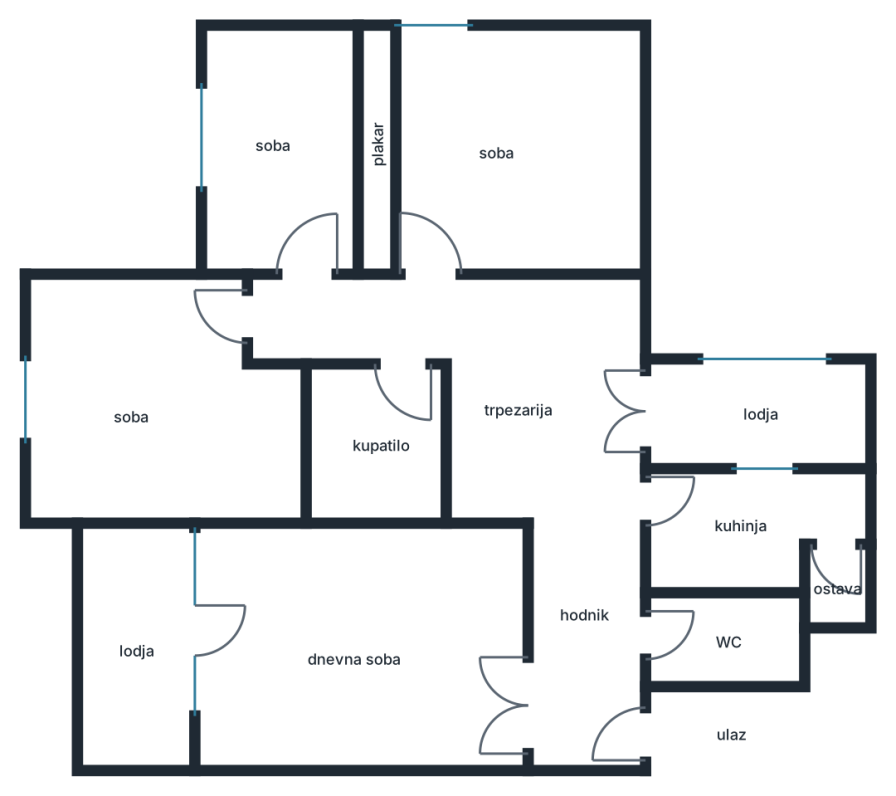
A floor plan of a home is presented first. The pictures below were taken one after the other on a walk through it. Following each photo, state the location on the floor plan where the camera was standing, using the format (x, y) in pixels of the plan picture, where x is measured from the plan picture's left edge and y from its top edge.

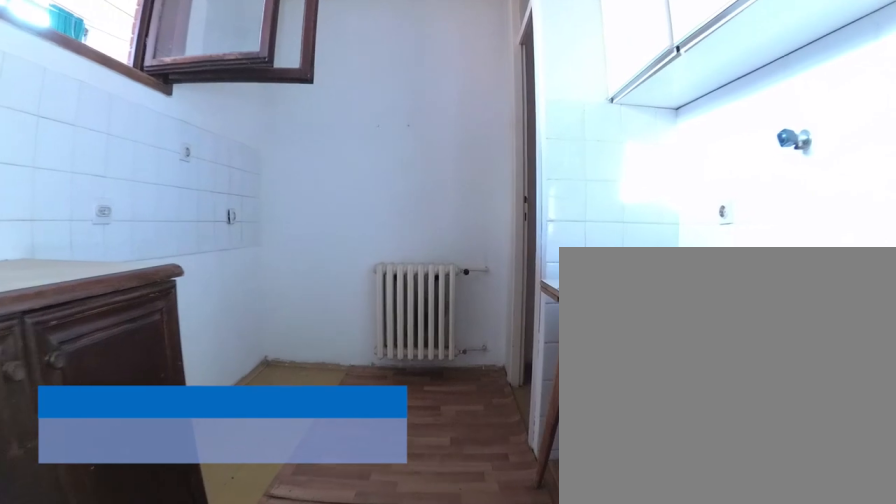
(687, 504)
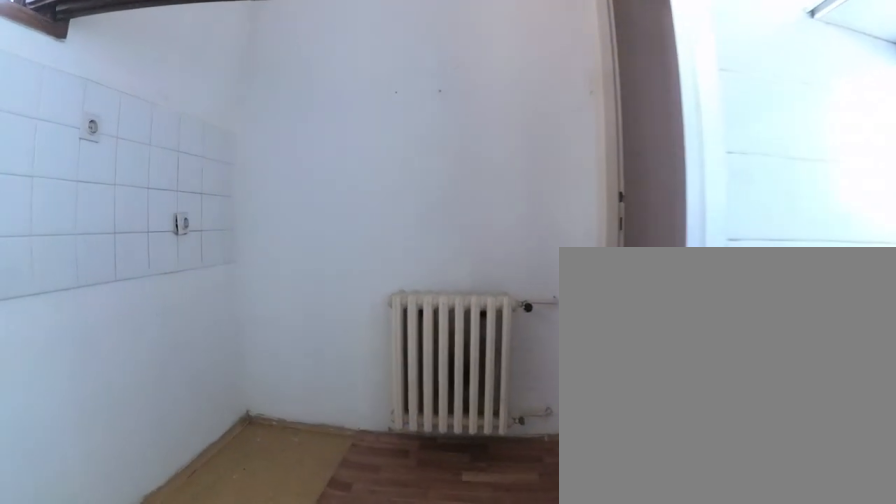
(745, 502)
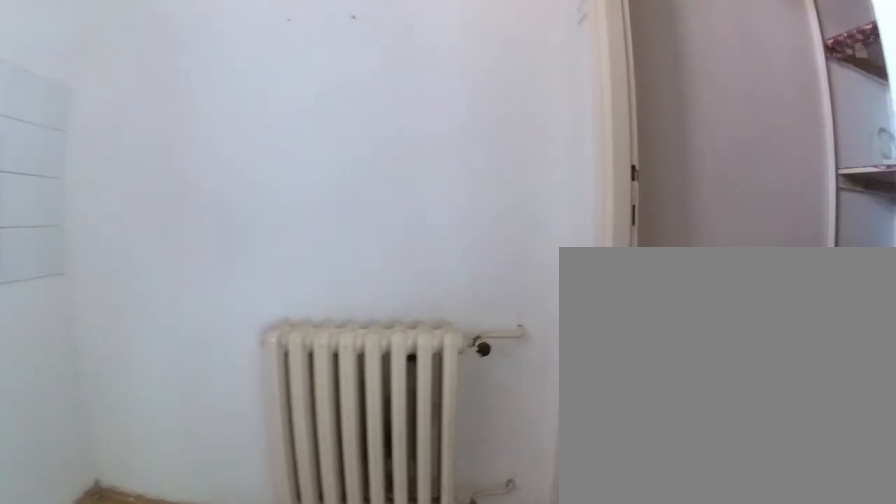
(789, 504)
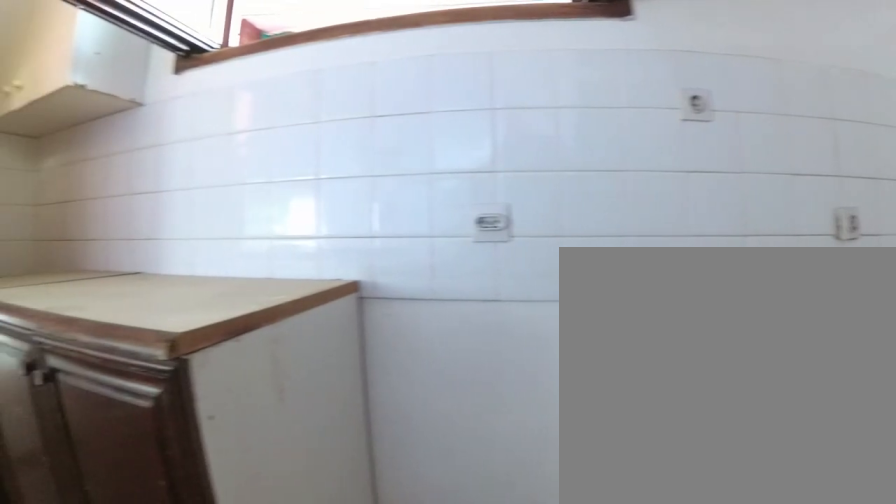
(834, 535)
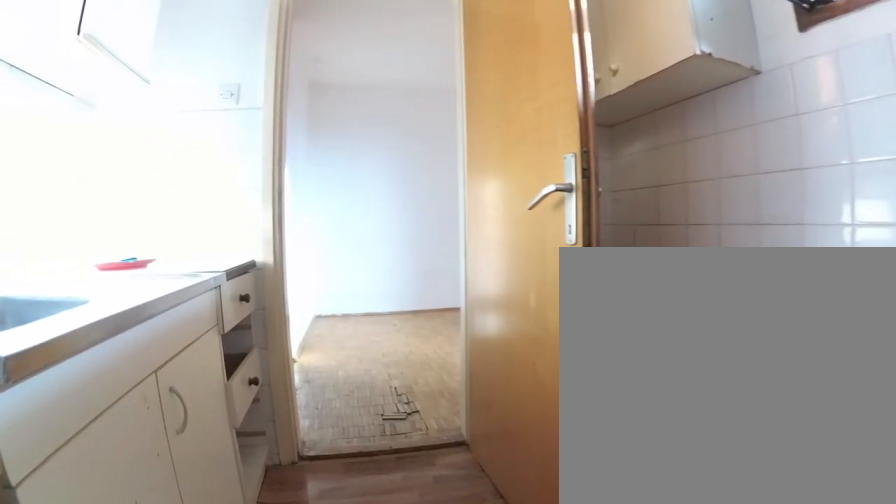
(825, 530)
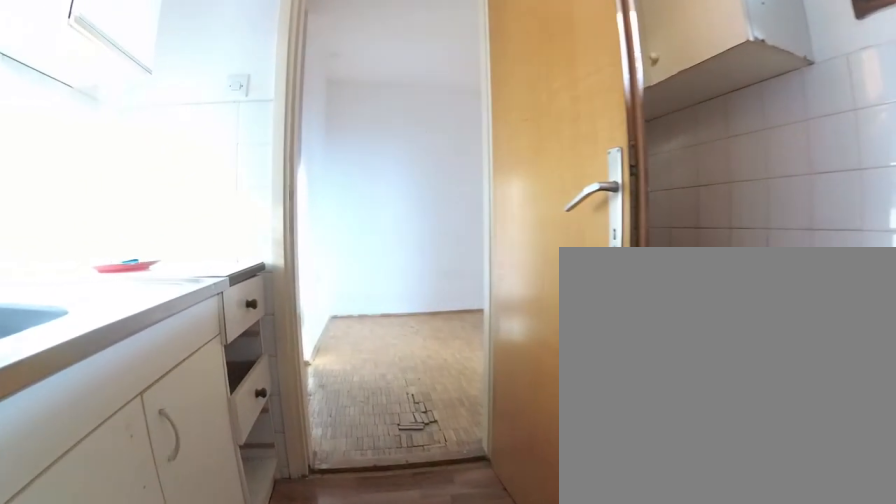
(810, 530)
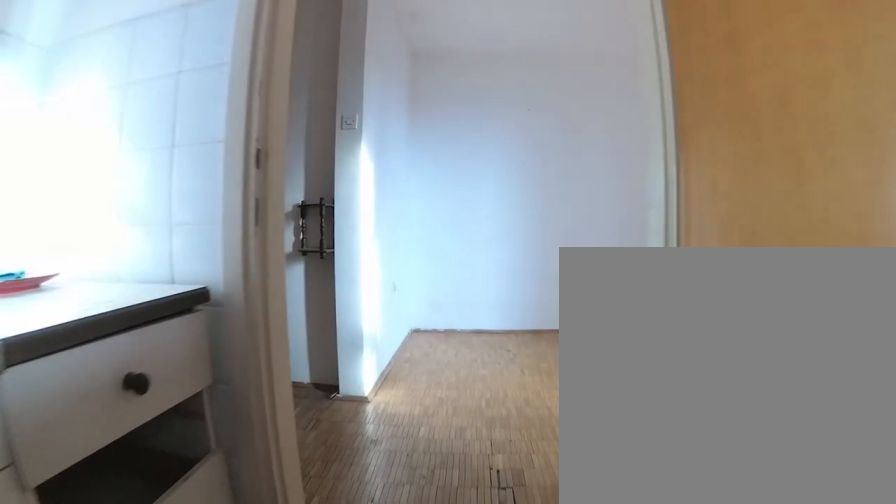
(734, 533)
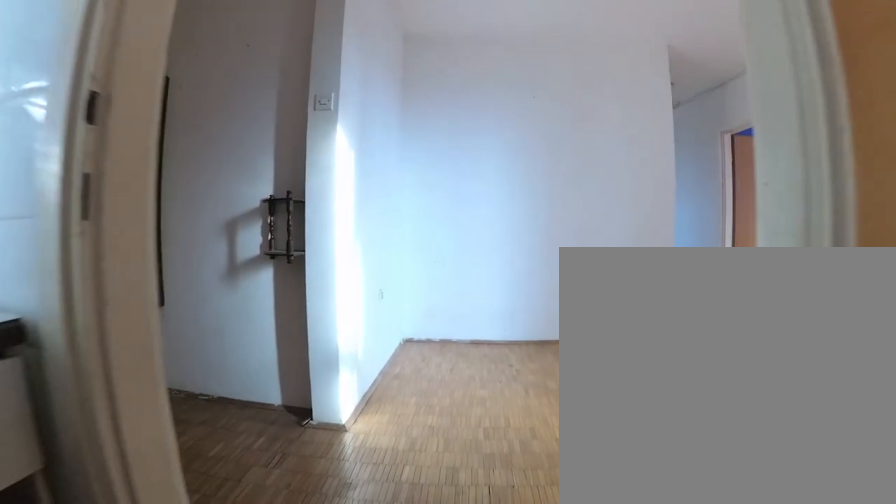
(704, 533)
